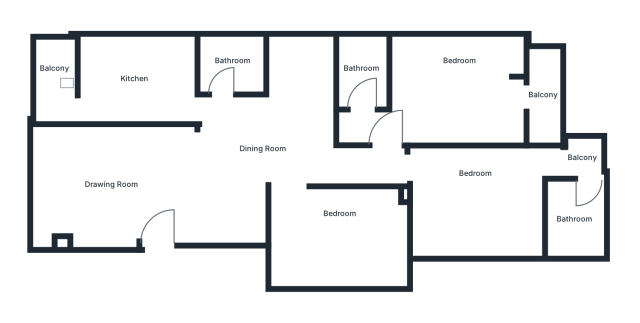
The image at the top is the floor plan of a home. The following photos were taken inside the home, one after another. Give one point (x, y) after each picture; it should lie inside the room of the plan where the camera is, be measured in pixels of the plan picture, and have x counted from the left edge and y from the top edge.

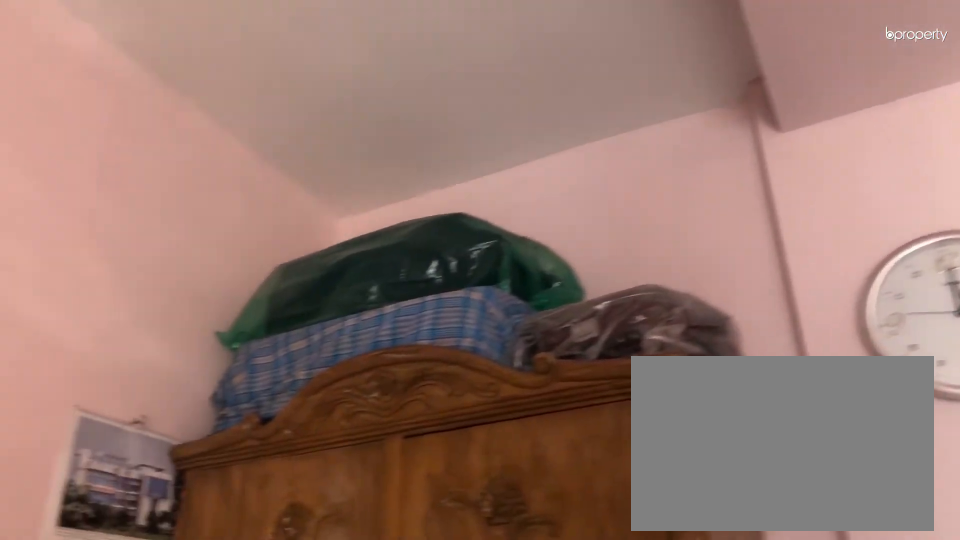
(475, 206)
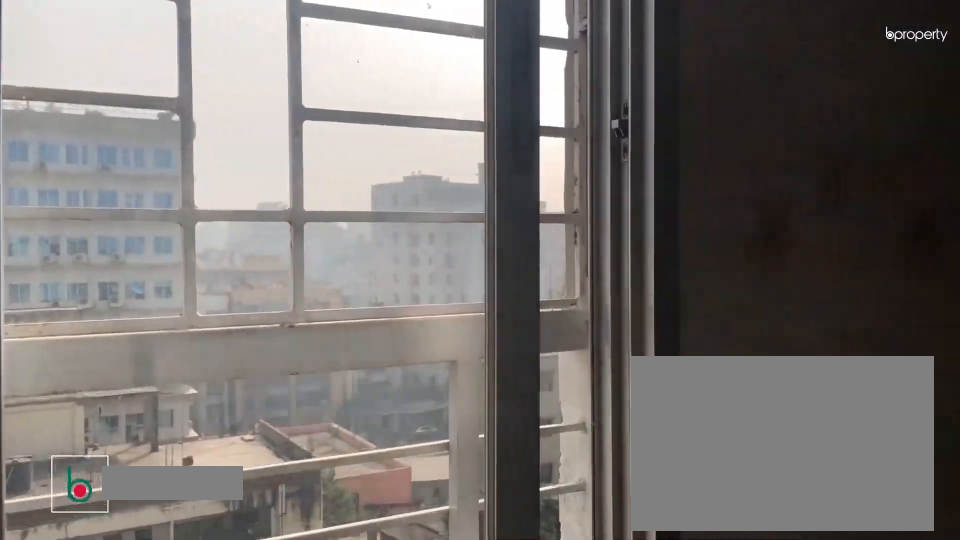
(585, 159)
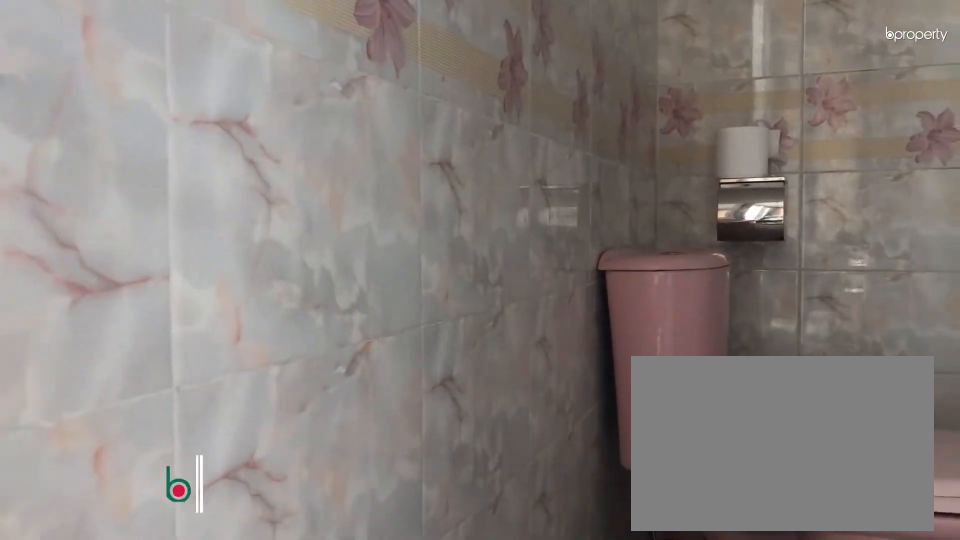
(573, 220)
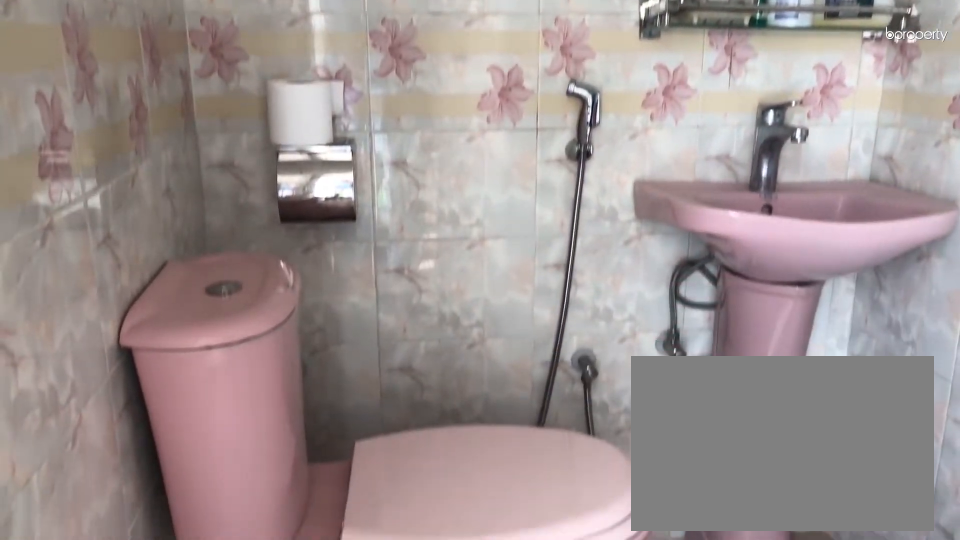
(574, 220)
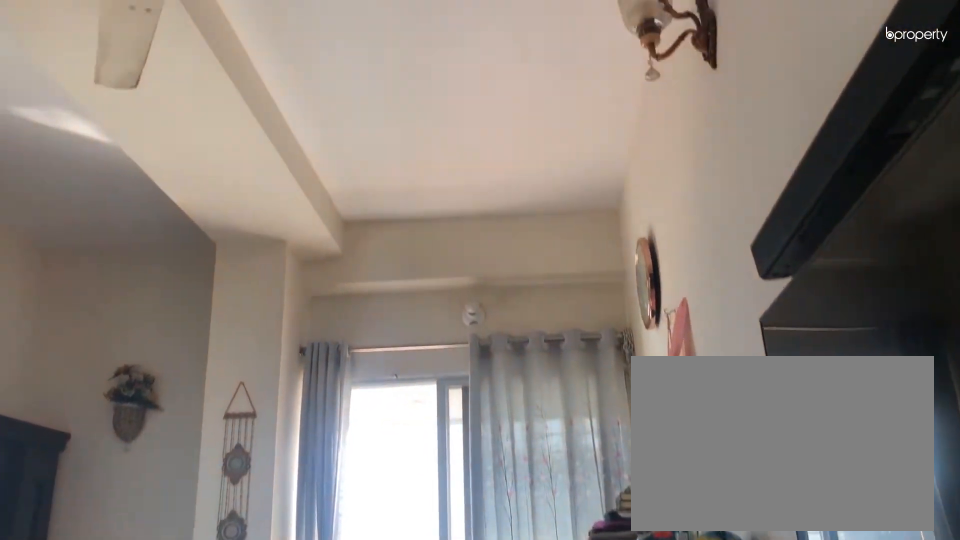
(458, 98)
